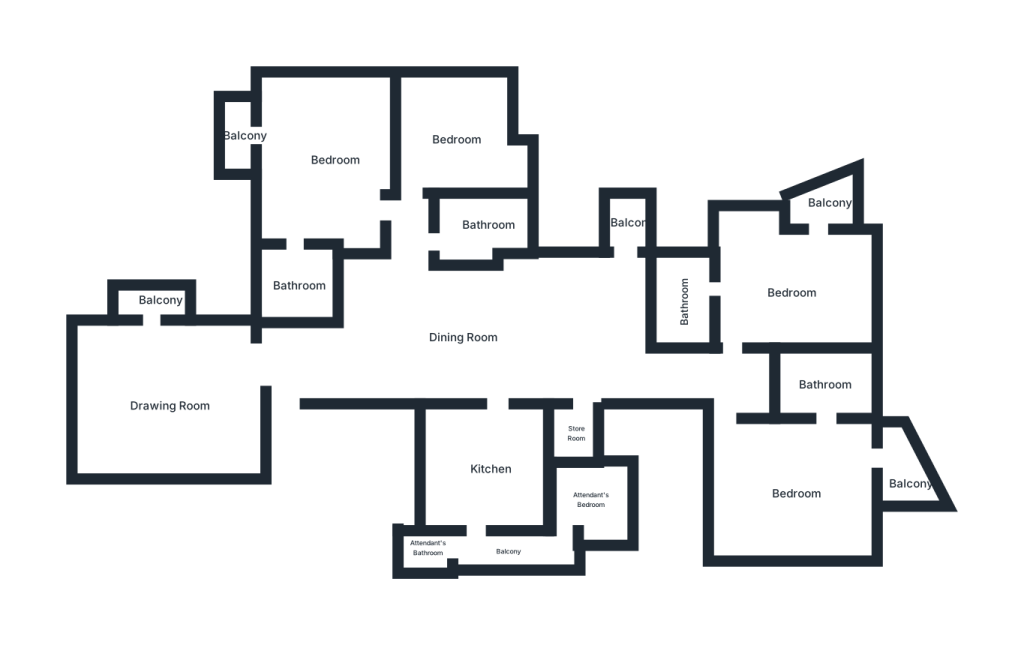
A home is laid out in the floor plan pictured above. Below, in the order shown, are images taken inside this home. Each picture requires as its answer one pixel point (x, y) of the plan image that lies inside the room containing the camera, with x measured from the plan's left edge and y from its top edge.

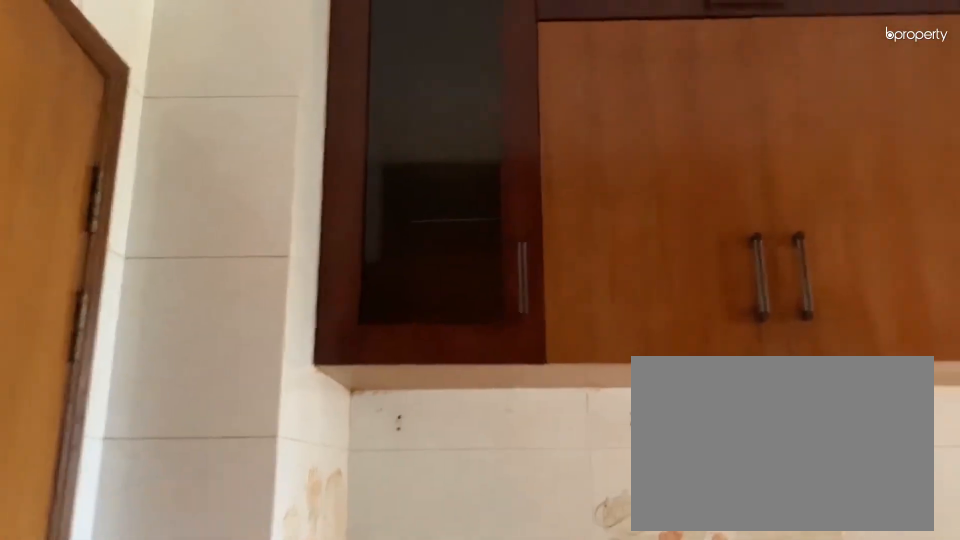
(494, 469)
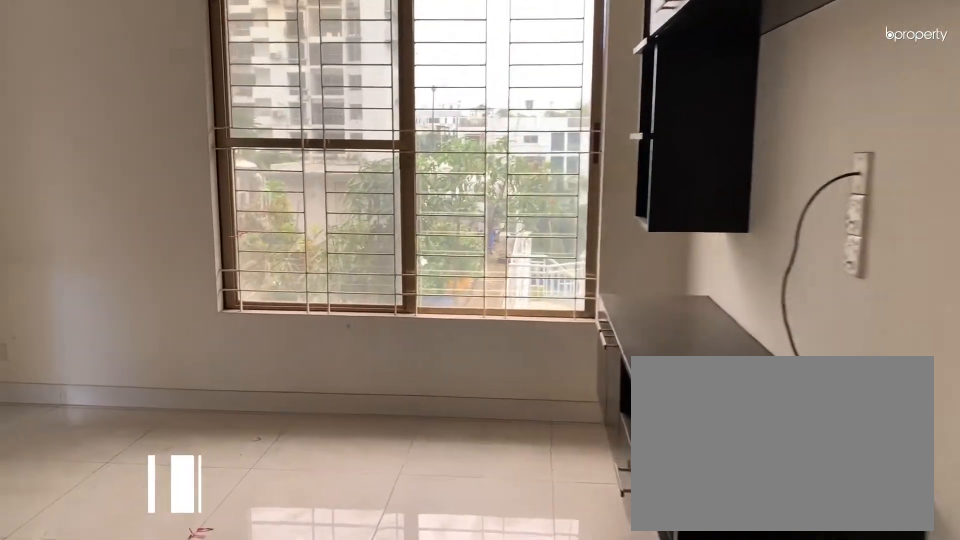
(793, 493)
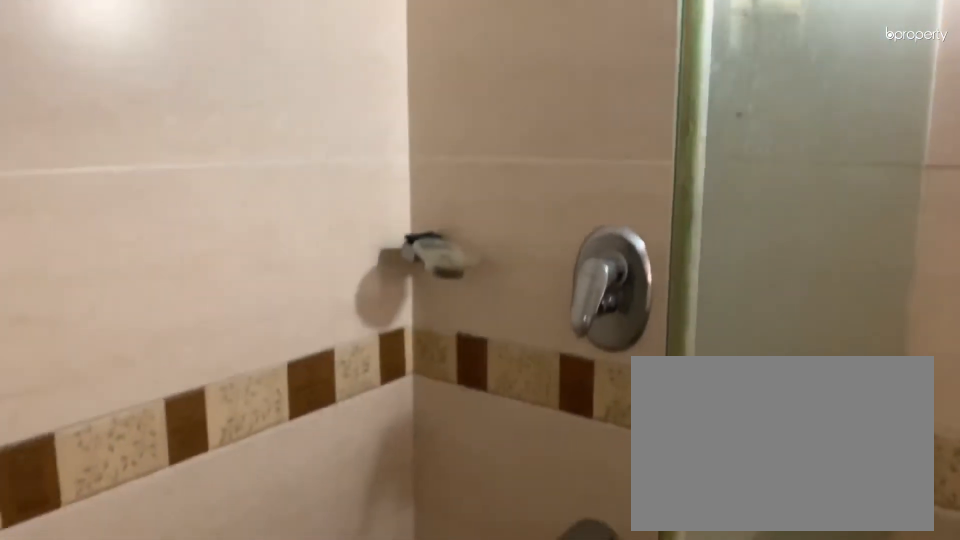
(827, 387)
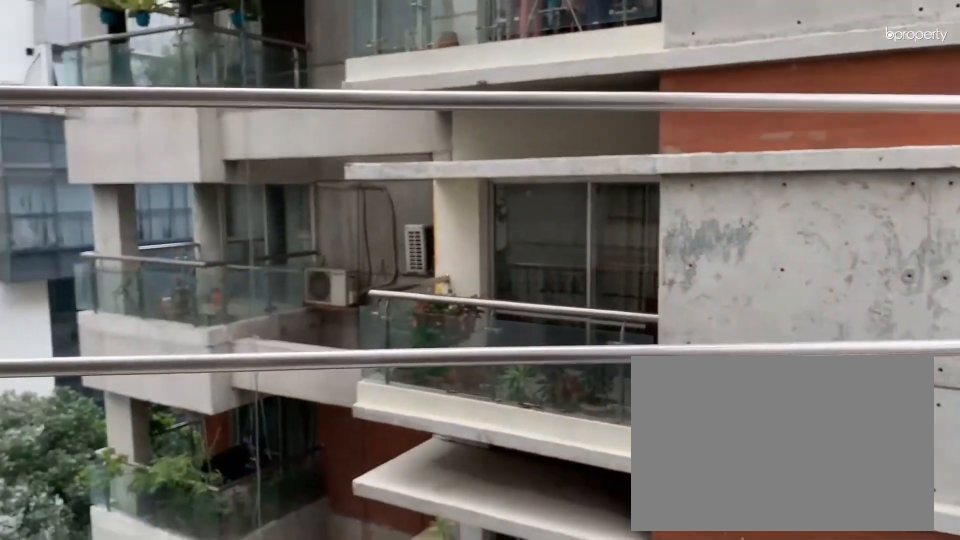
(908, 482)
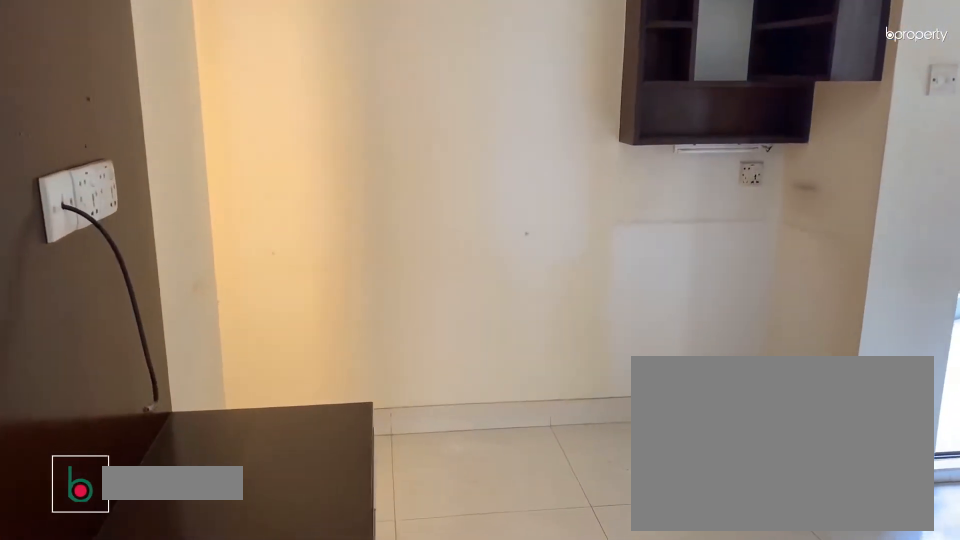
(793, 286)
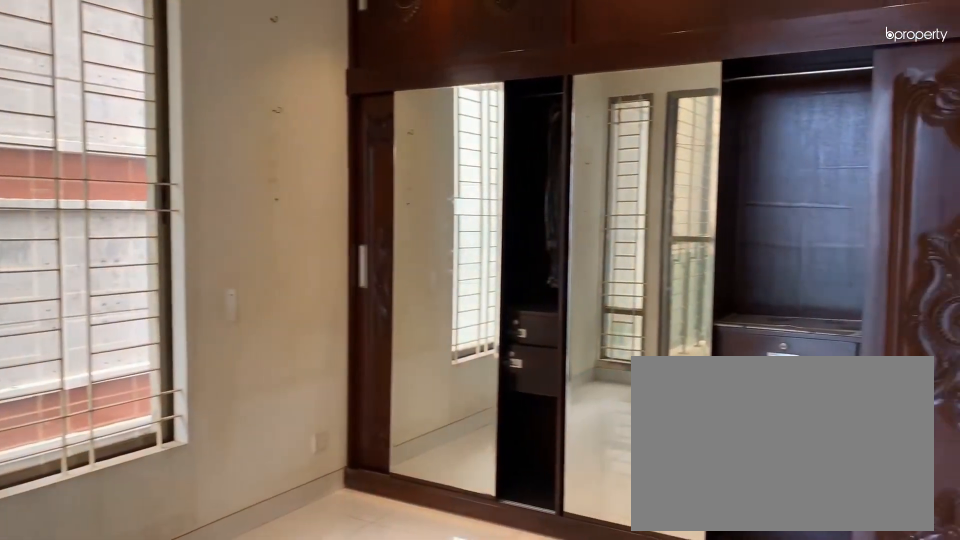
(793, 286)
